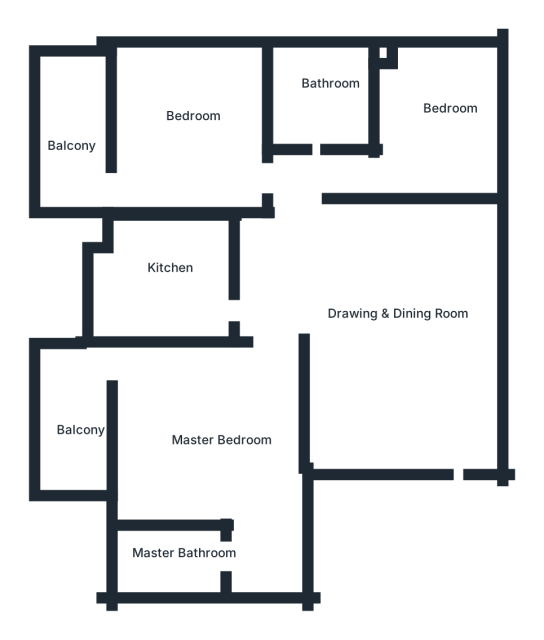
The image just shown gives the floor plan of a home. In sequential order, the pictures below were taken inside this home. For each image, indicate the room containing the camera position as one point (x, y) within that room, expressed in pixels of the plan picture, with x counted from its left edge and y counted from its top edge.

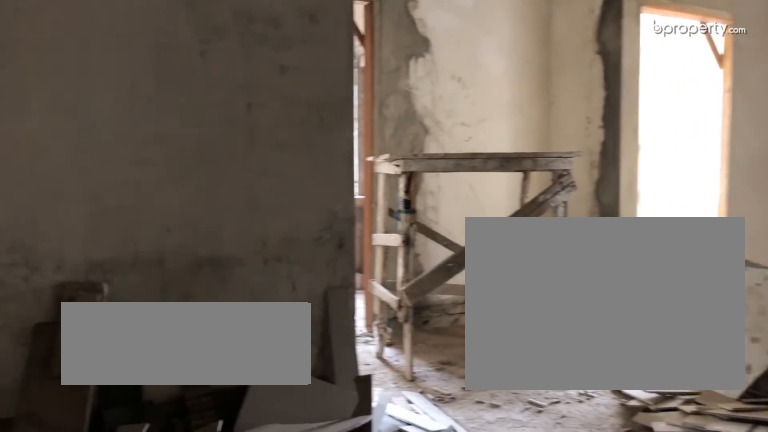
(416, 340)
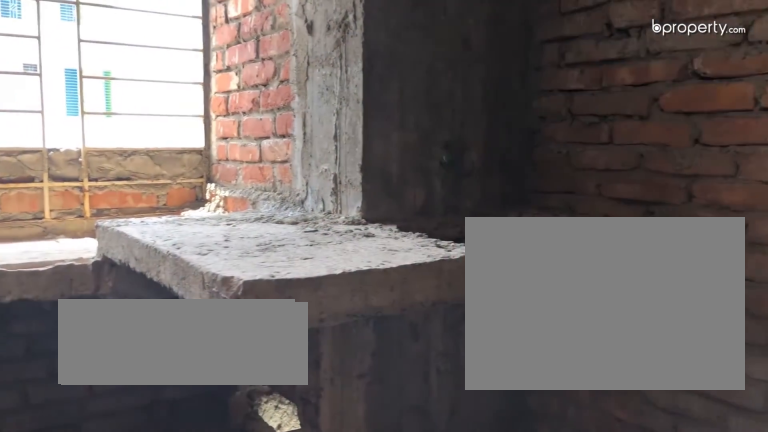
(166, 281)
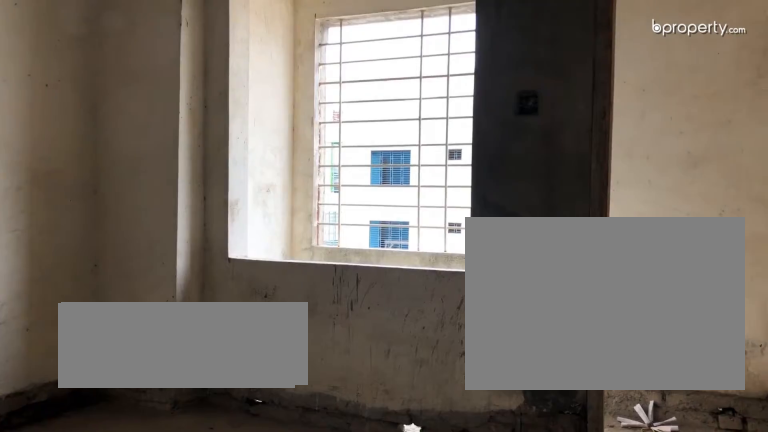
(230, 432)
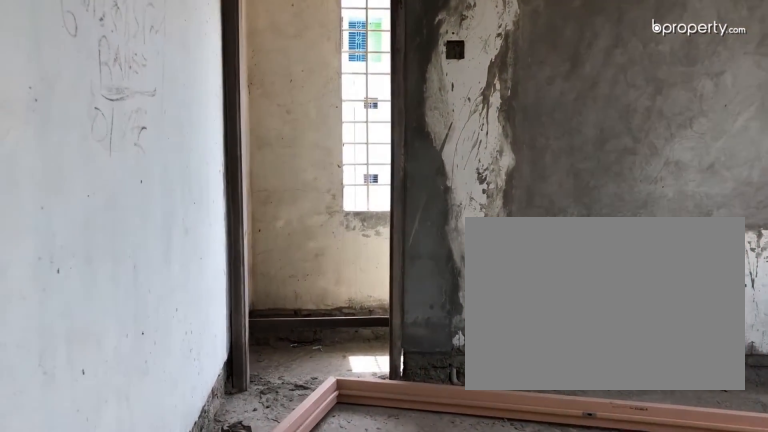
(194, 145)
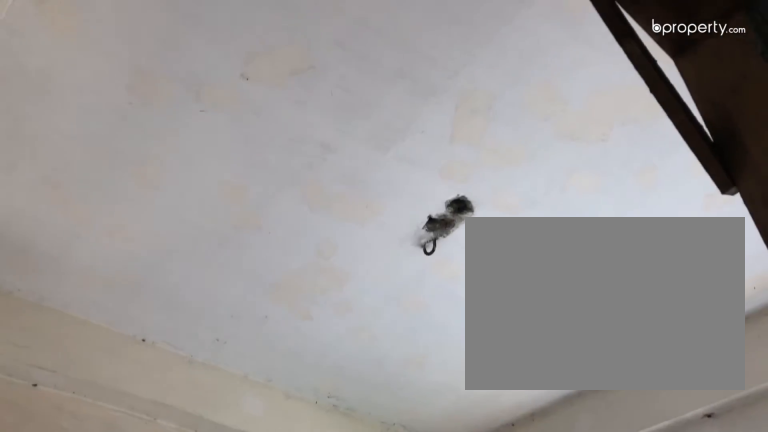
(201, 161)
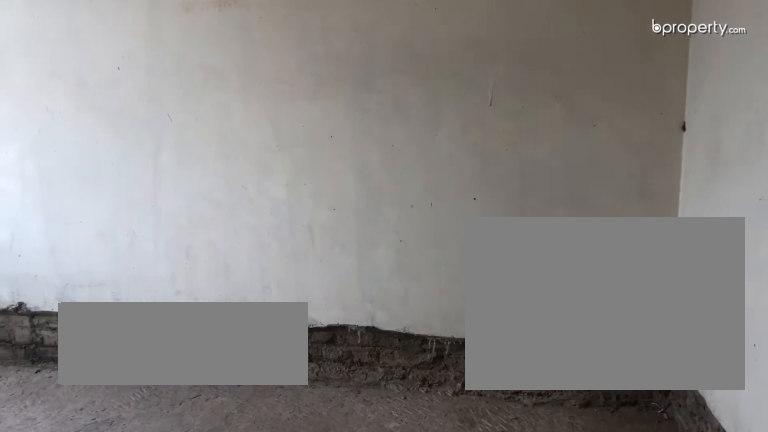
(442, 128)
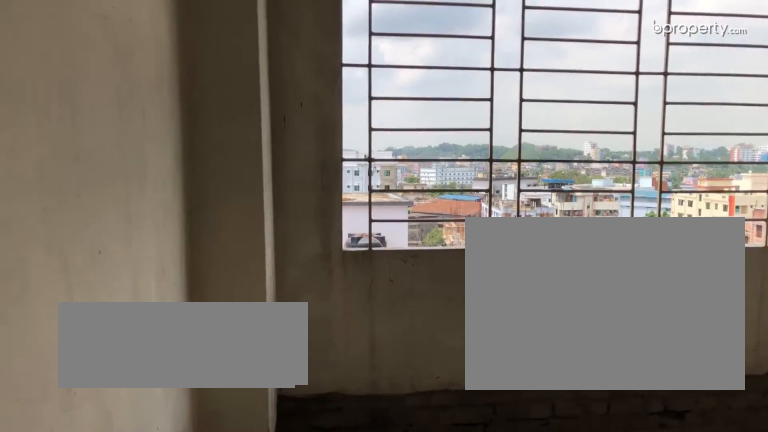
(442, 128)
